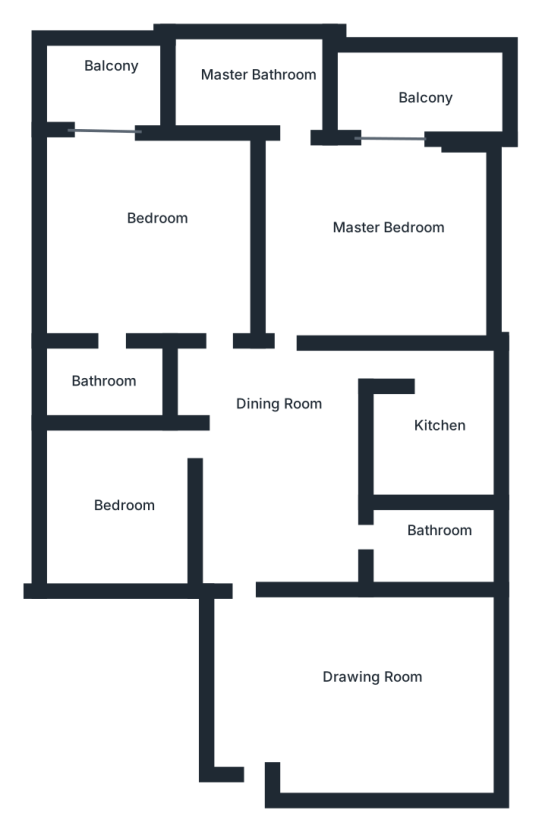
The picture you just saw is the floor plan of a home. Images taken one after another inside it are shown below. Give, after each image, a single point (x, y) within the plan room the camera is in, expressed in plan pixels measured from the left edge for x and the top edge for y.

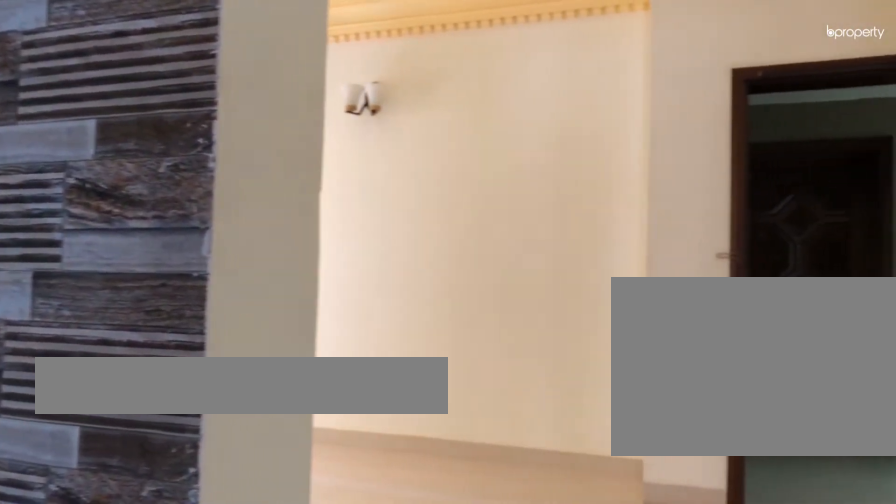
(278, 528)
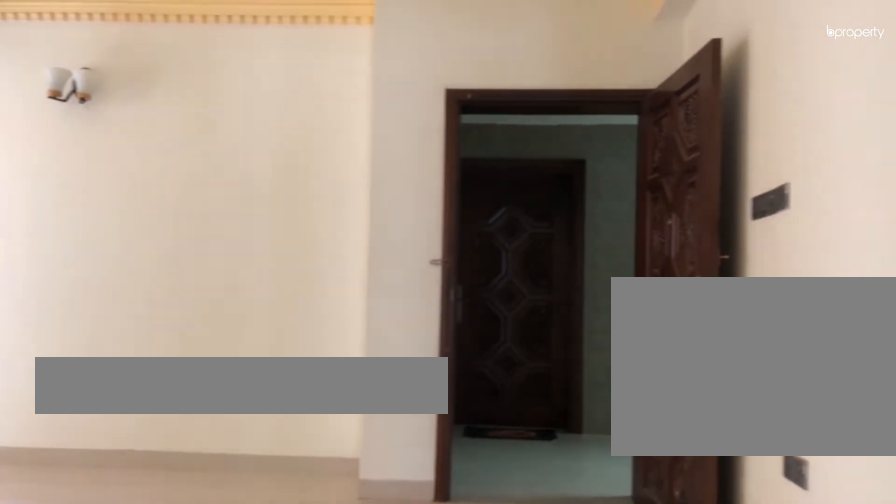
(278, 528)
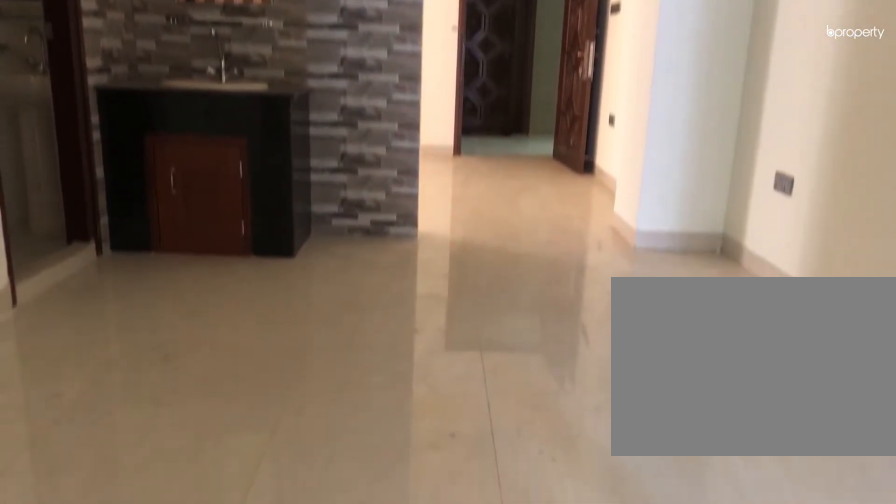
(278, 528)
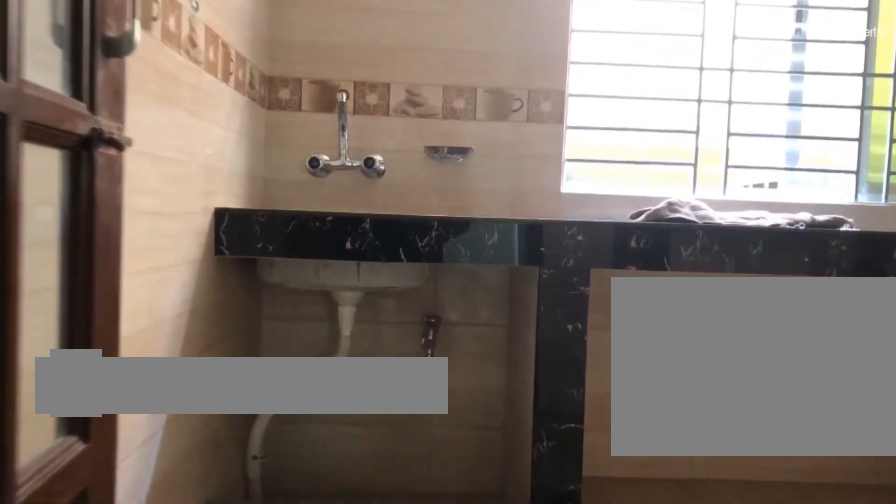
(438, 446)
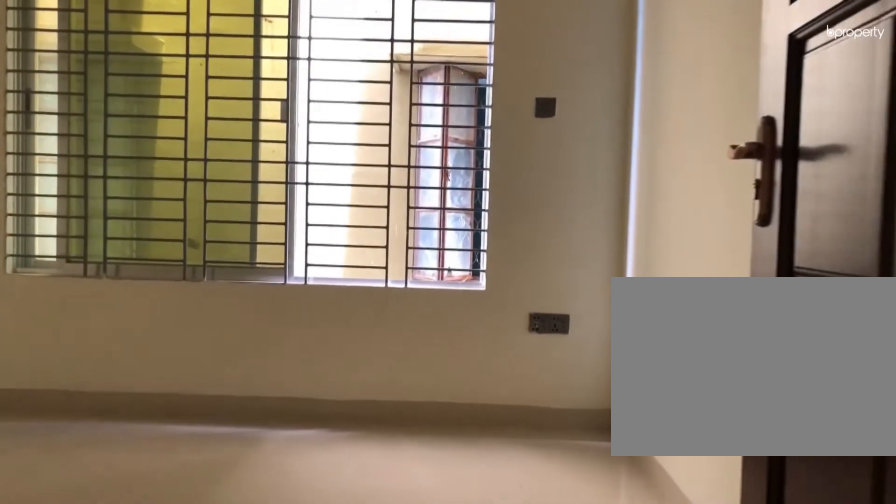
(111, 503)
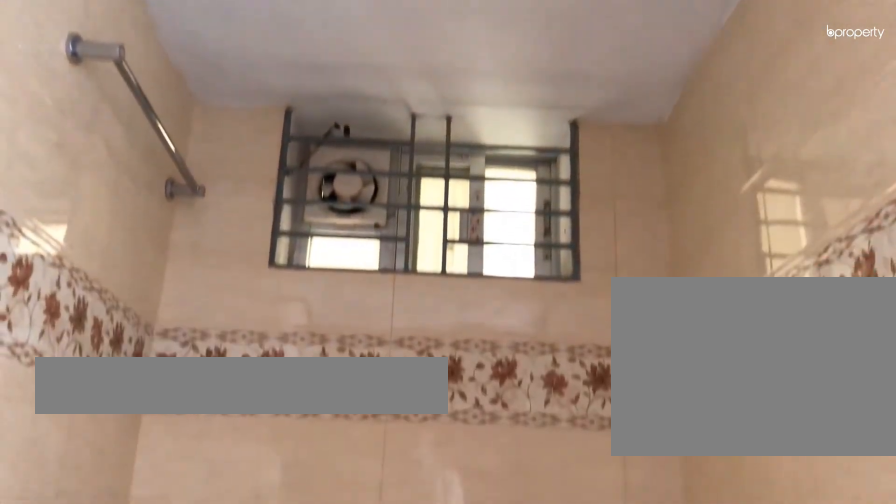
(99, 384)
